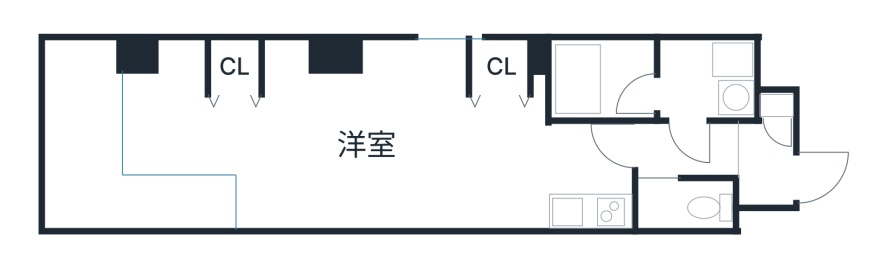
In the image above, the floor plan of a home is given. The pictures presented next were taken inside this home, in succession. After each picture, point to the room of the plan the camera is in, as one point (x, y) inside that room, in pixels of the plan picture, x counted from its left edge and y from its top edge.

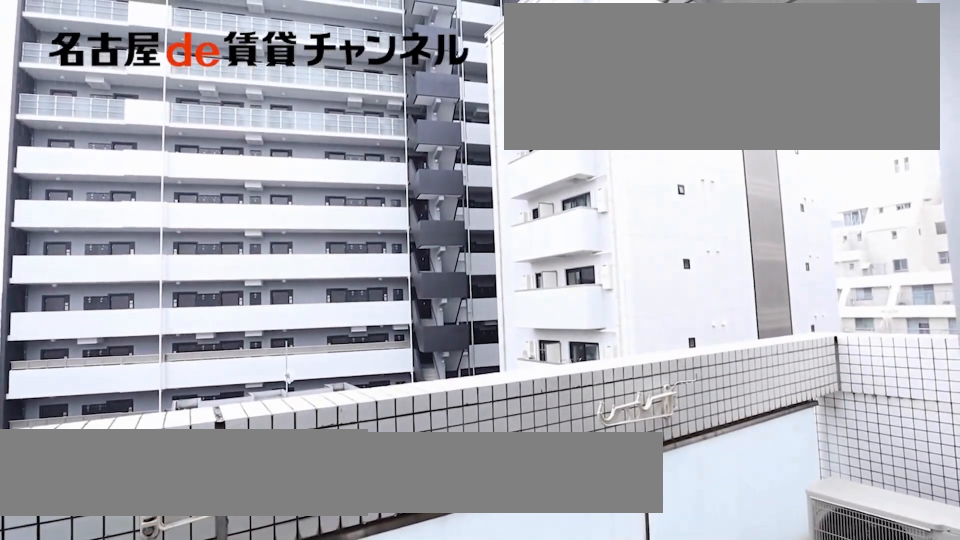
(118, 158)
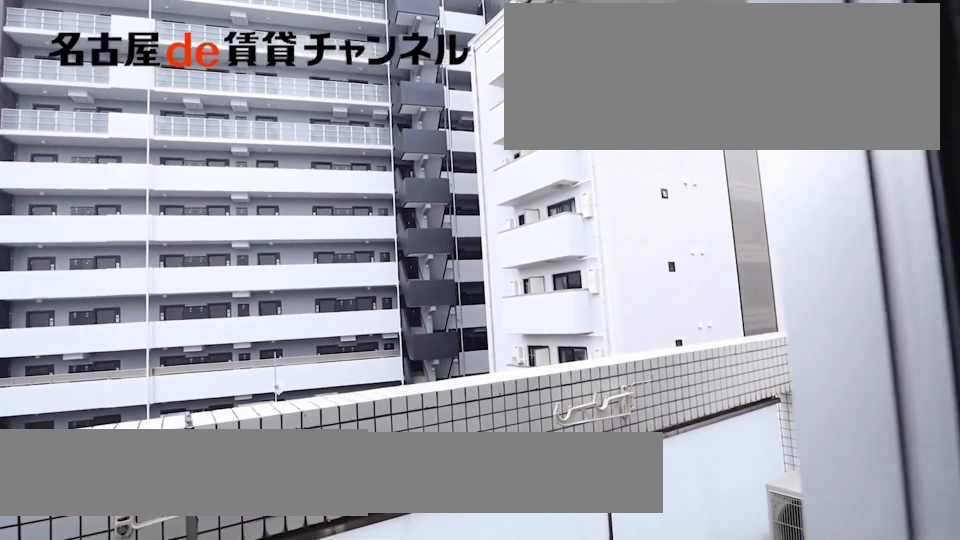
(118, 158)
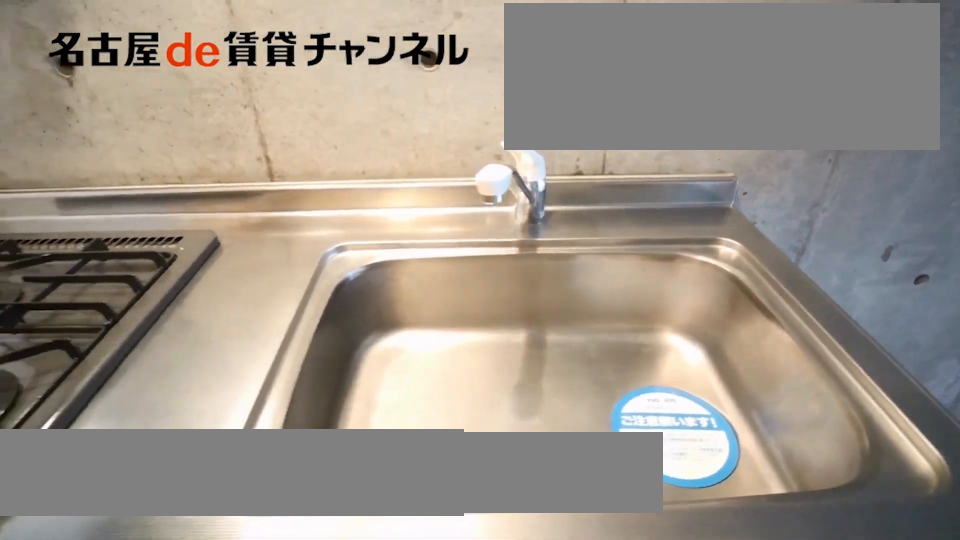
(592, 208)
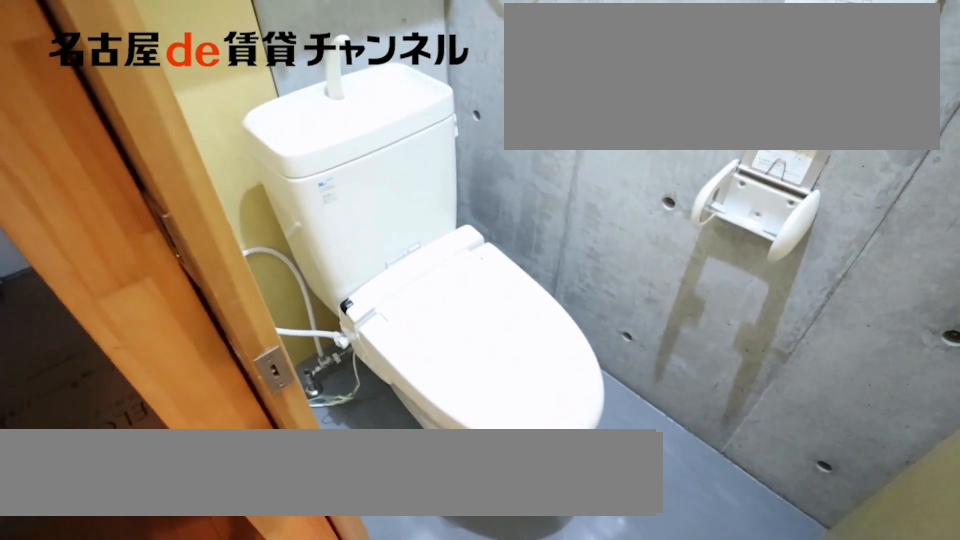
(686, 205)
